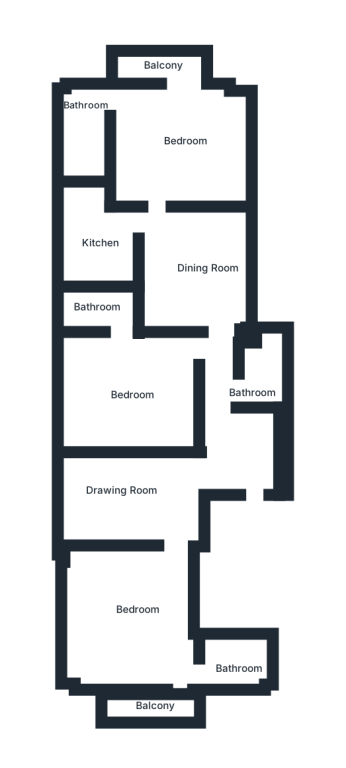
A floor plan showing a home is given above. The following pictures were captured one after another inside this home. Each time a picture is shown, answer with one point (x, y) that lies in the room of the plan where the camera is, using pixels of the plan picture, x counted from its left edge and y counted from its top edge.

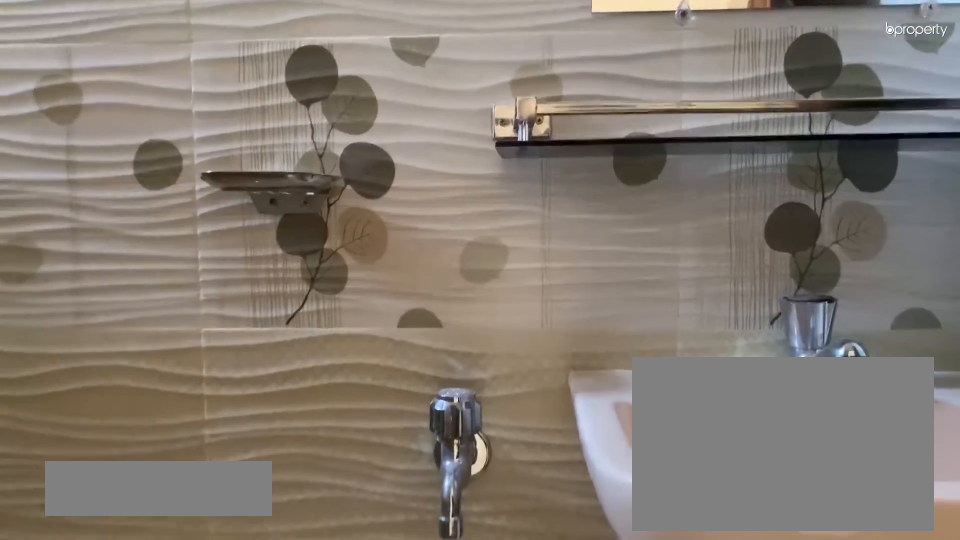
(266, 368)
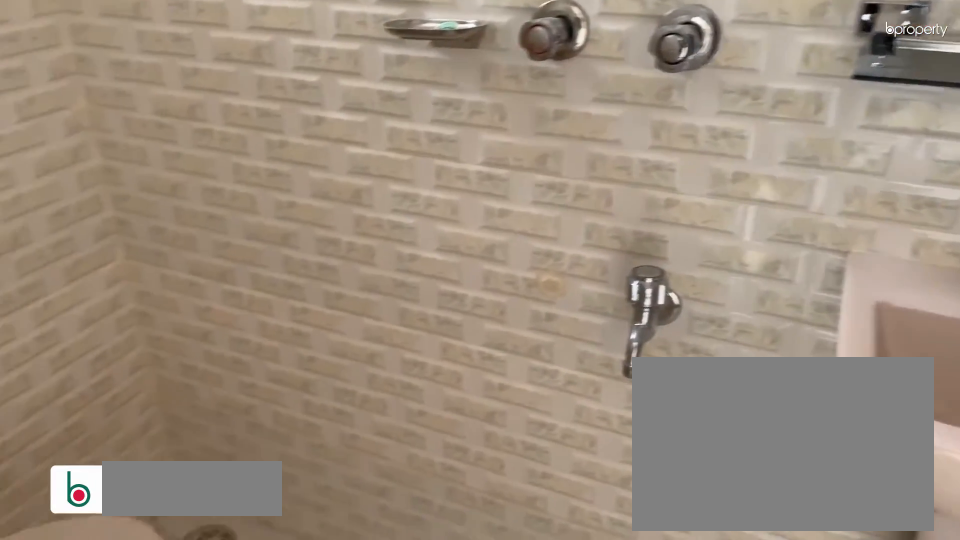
(107, 305)
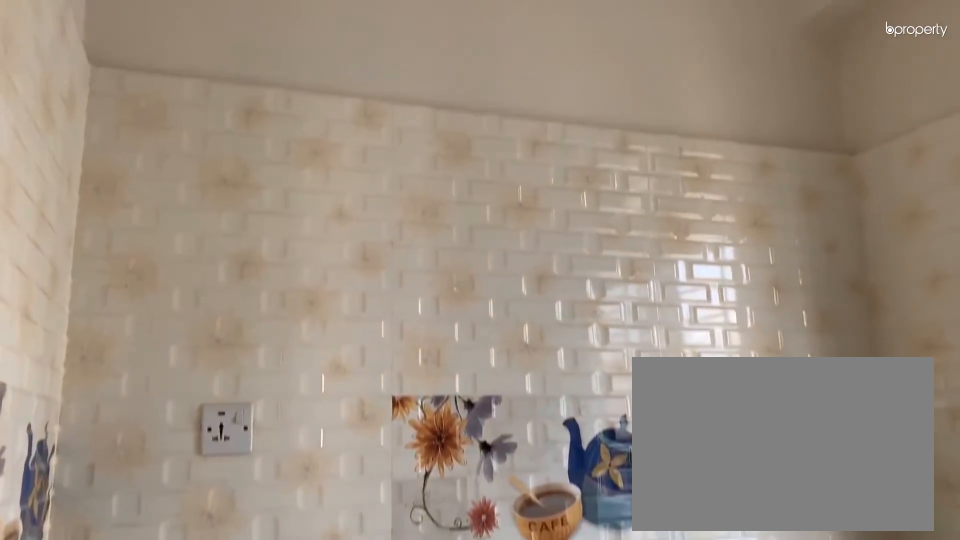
(105, 230)
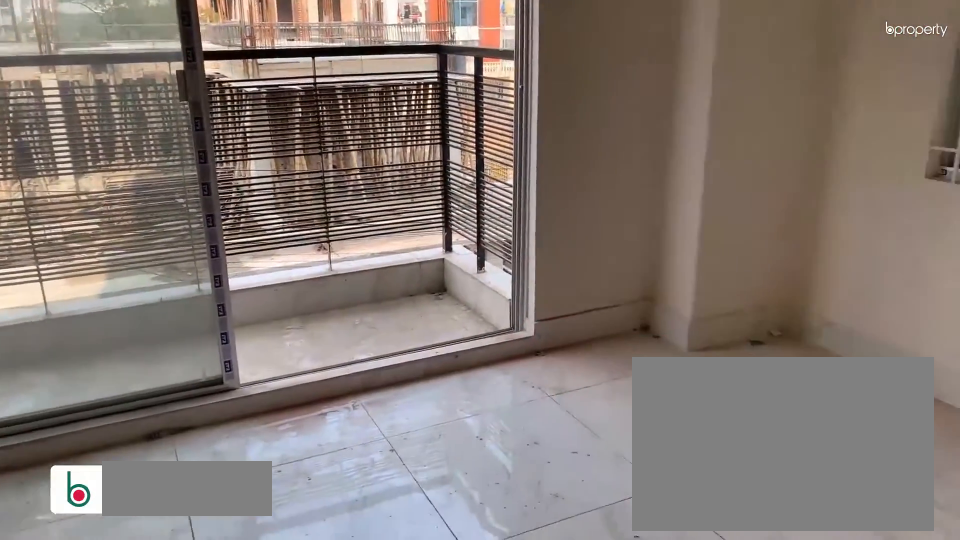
(161, 126)
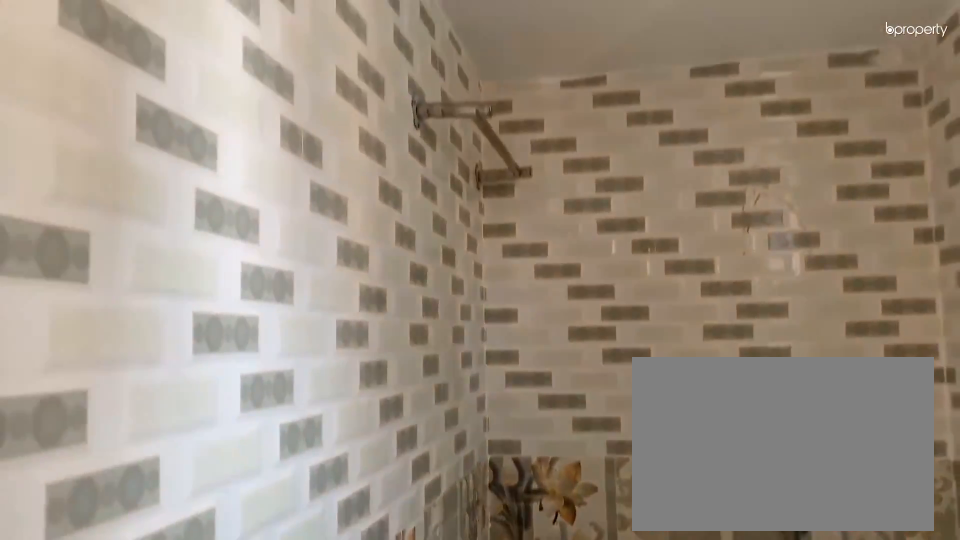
(79, 138)
